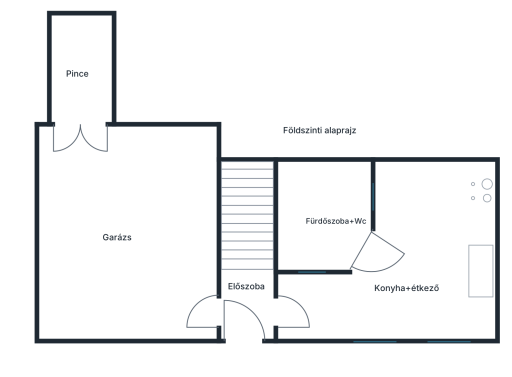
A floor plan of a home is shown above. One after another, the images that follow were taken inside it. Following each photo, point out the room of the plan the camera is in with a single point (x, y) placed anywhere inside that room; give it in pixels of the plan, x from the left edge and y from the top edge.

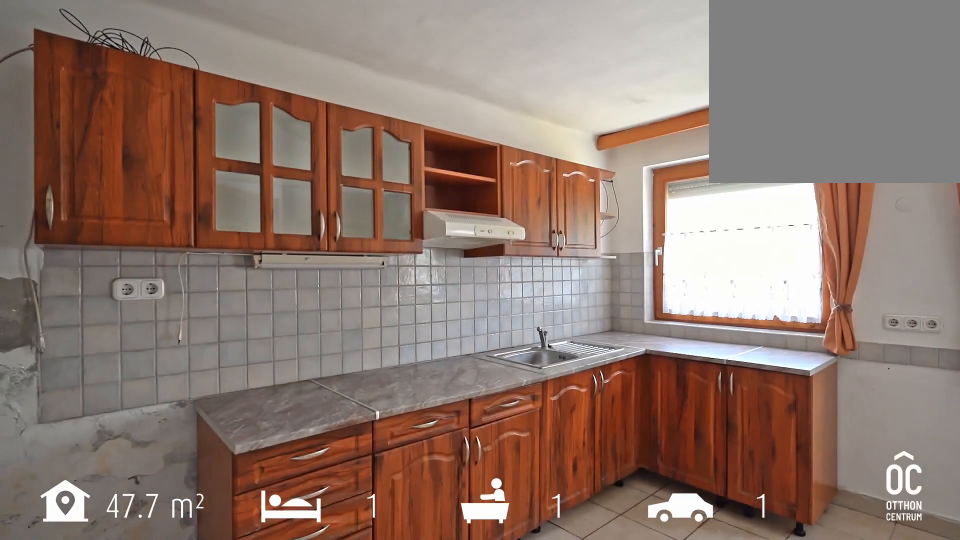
(417, 239)
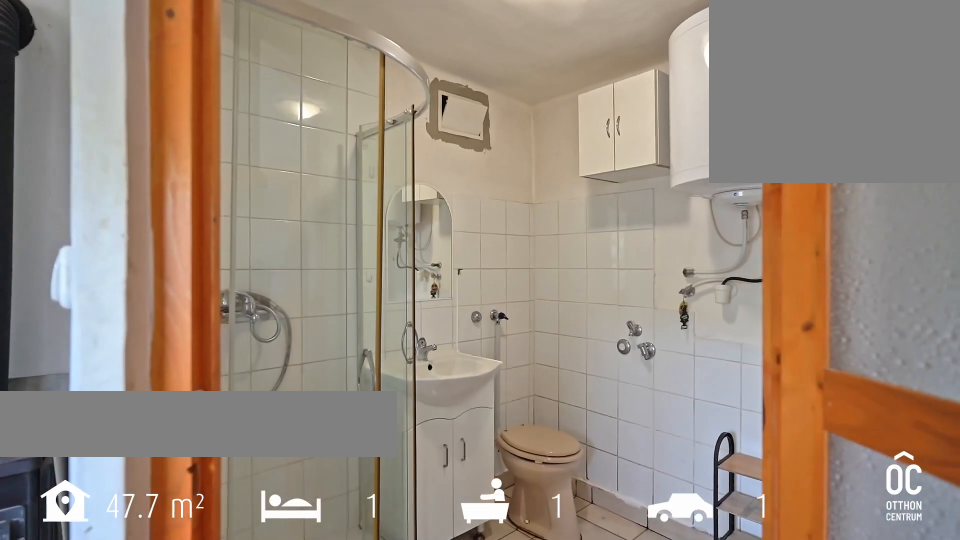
(328, 212)
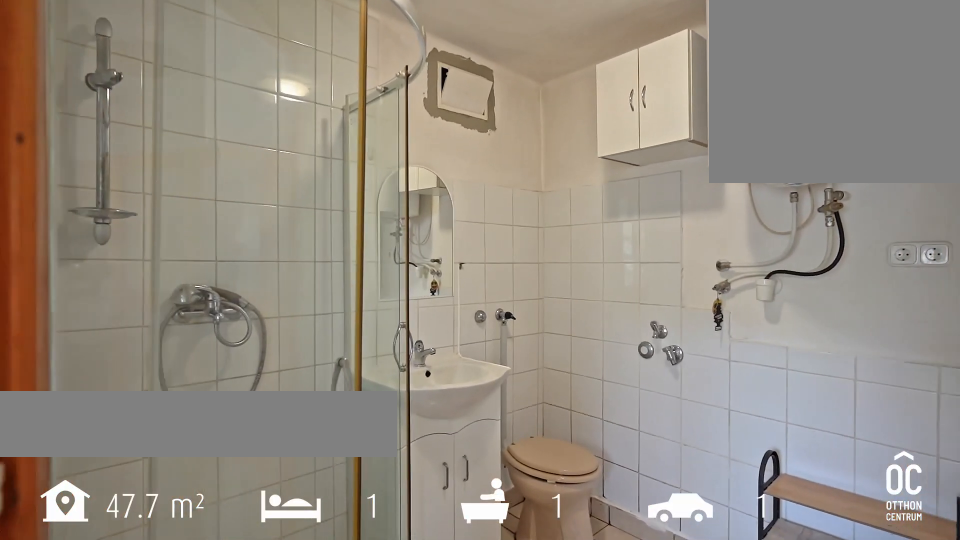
(328, 212)
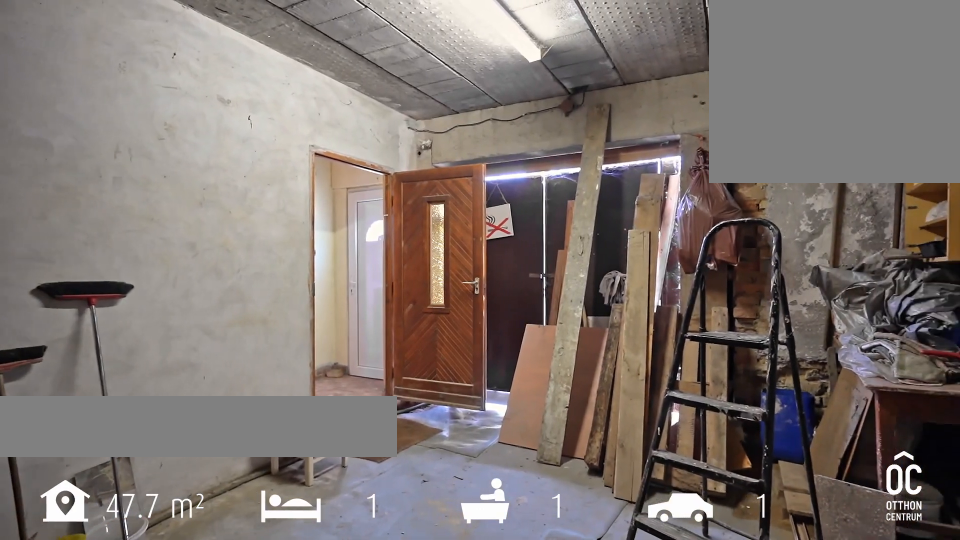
(122, 212)
